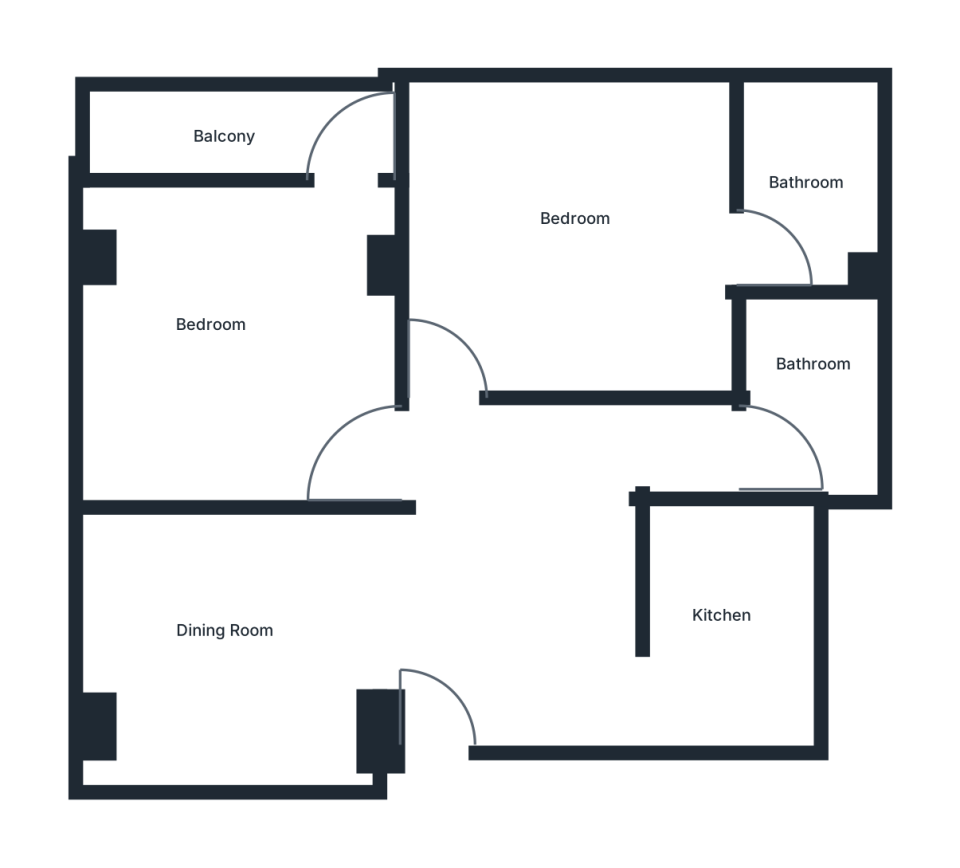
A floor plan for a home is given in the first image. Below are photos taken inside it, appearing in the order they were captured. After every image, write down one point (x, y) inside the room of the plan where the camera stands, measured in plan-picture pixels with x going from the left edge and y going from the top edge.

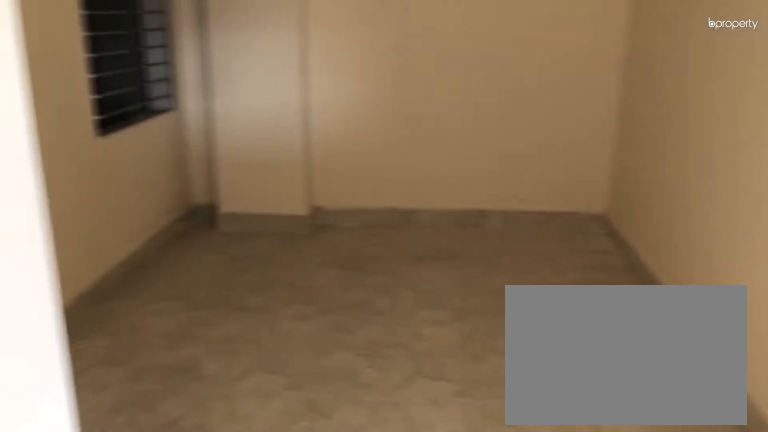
(357, 610)
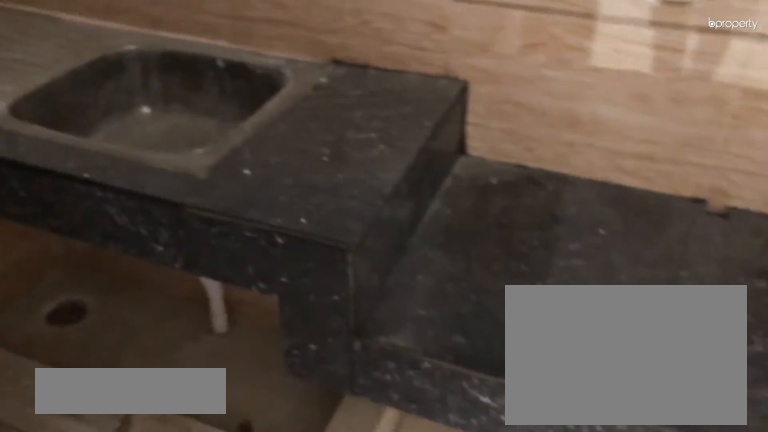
(734, 638)
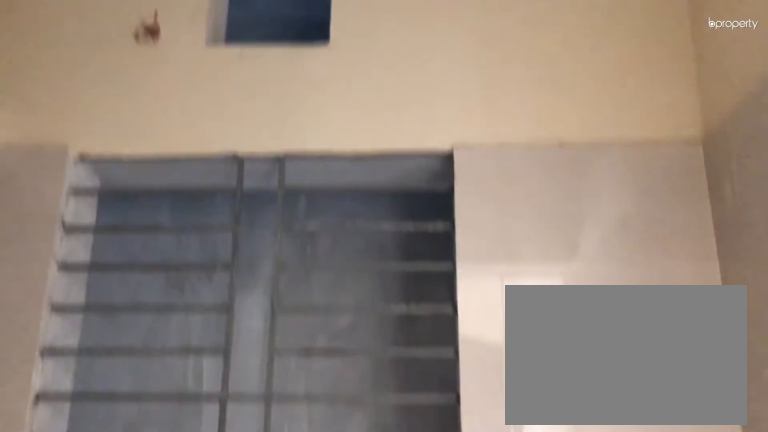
(734, 638)
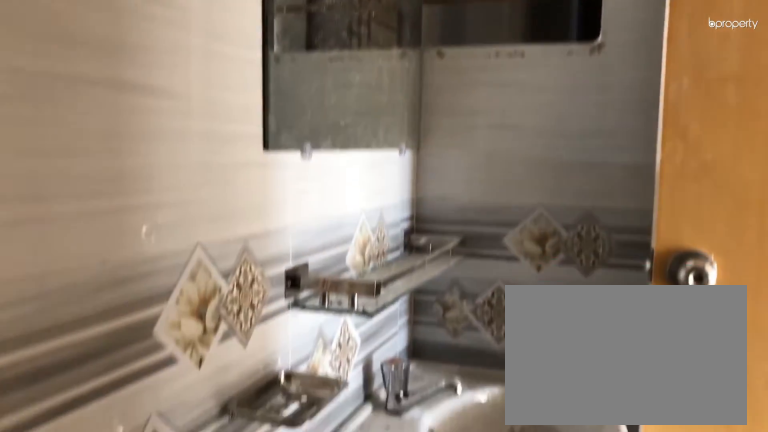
(802, 442)
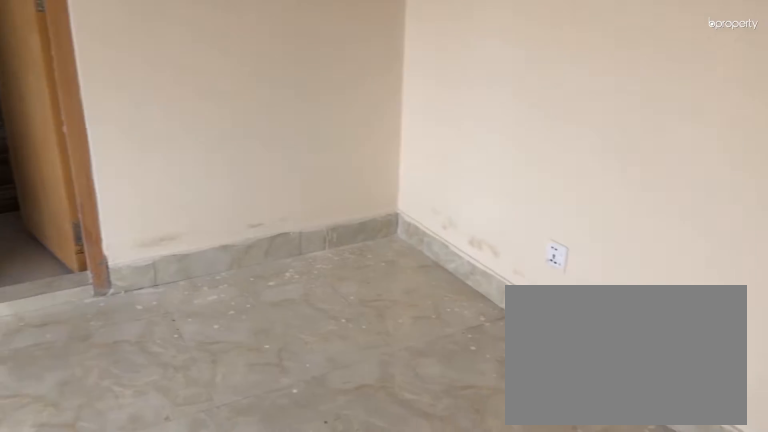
(564, 250)
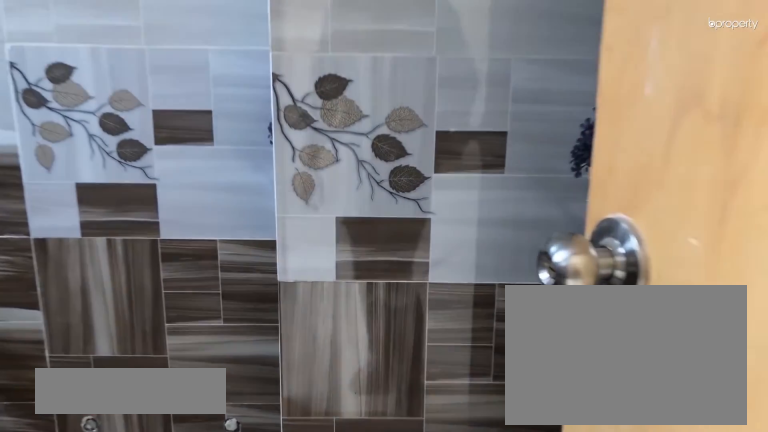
(802, 207)
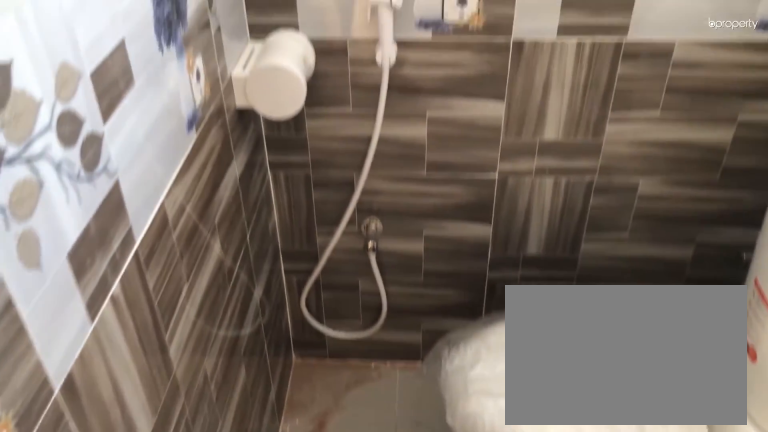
(802, 207)
